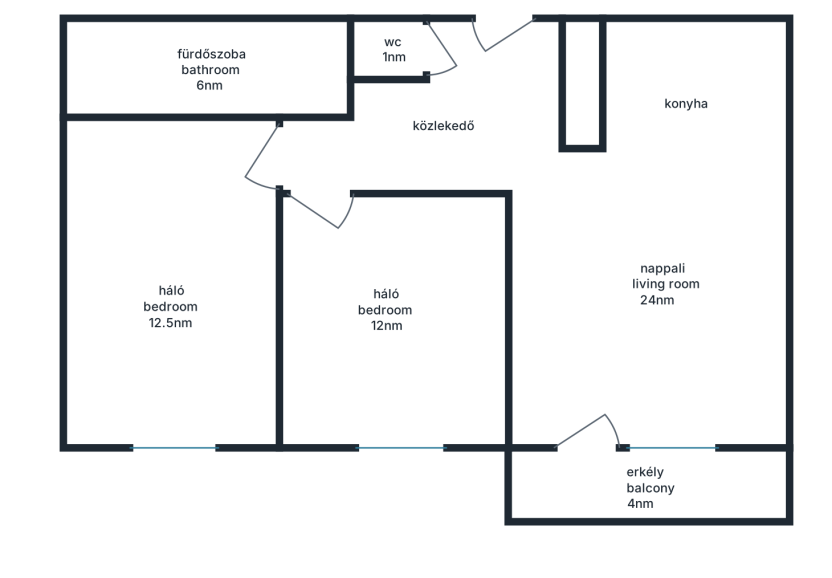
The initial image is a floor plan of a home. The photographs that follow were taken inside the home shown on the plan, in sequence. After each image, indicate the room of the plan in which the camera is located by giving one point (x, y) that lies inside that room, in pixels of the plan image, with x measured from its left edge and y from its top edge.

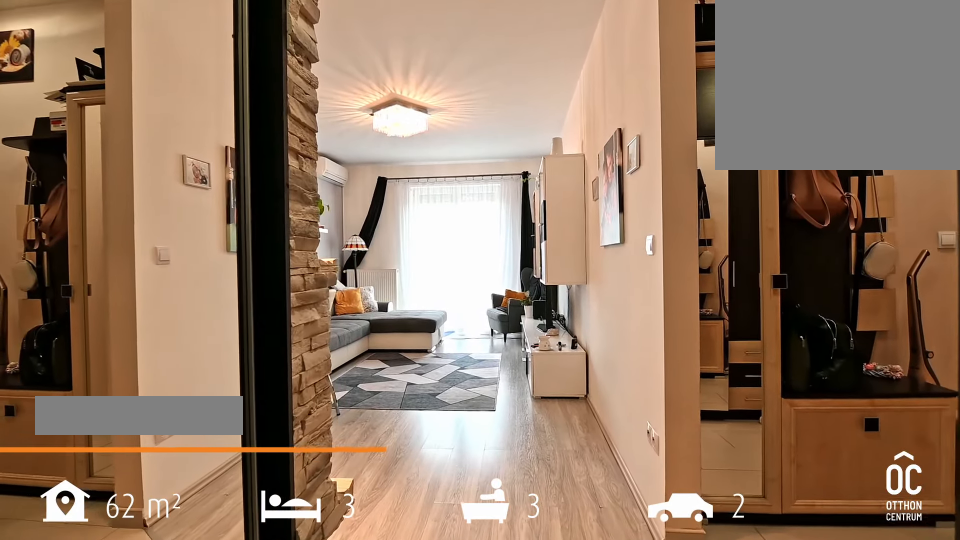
(487, 59)
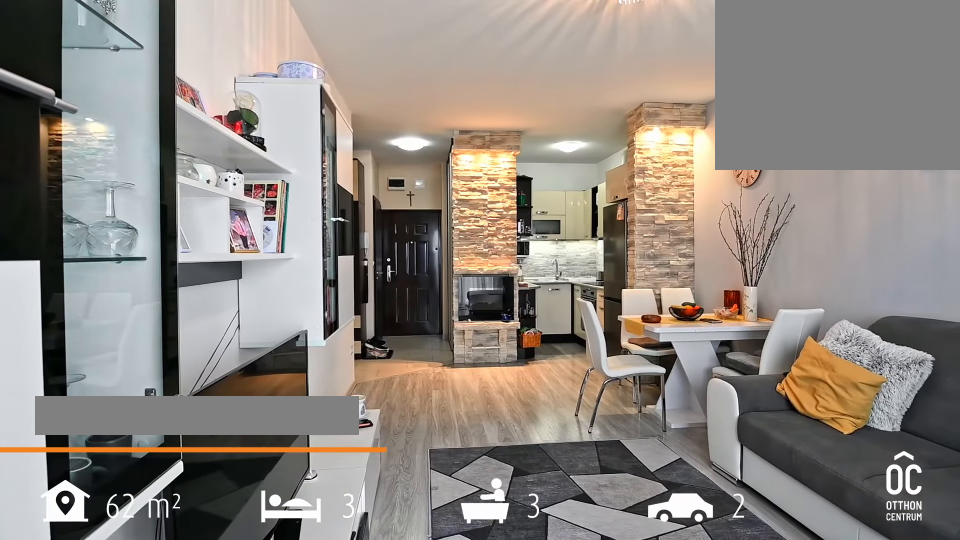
(657, 304)
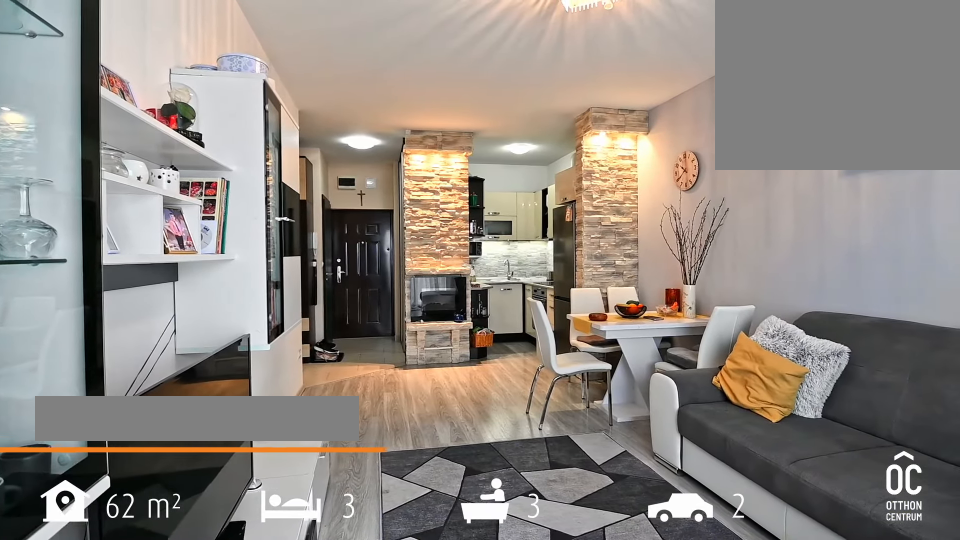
(657, 304)
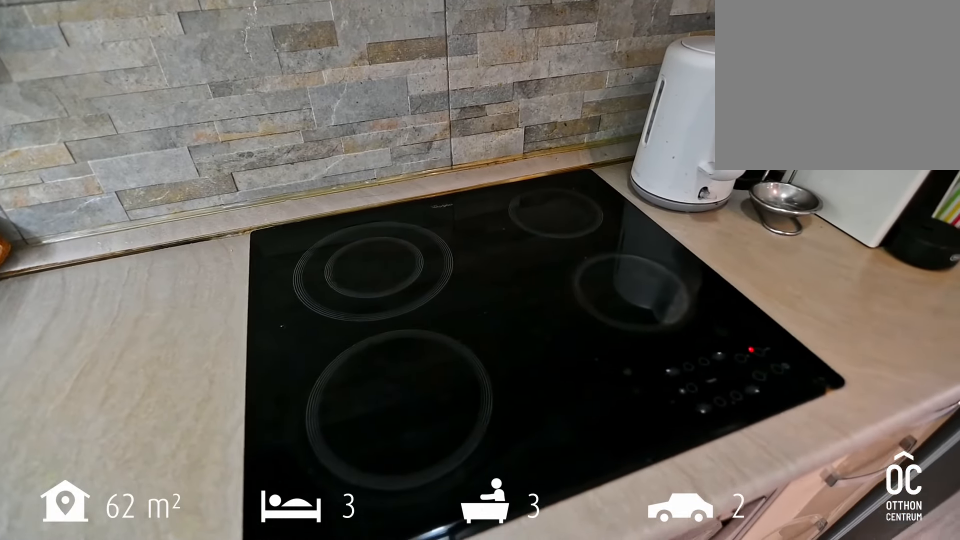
(693, 97)
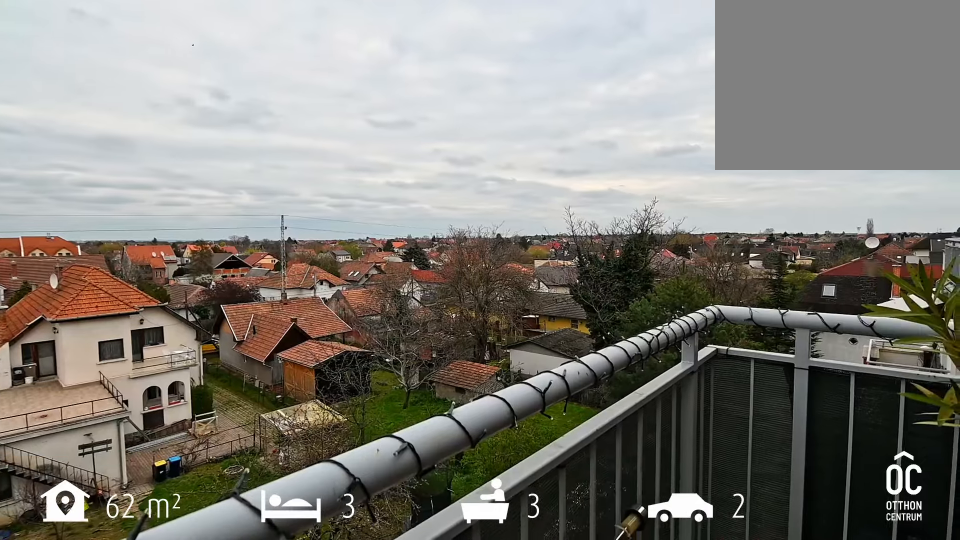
(656, 490)
